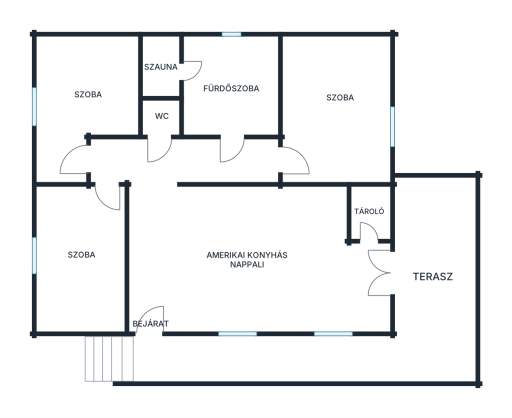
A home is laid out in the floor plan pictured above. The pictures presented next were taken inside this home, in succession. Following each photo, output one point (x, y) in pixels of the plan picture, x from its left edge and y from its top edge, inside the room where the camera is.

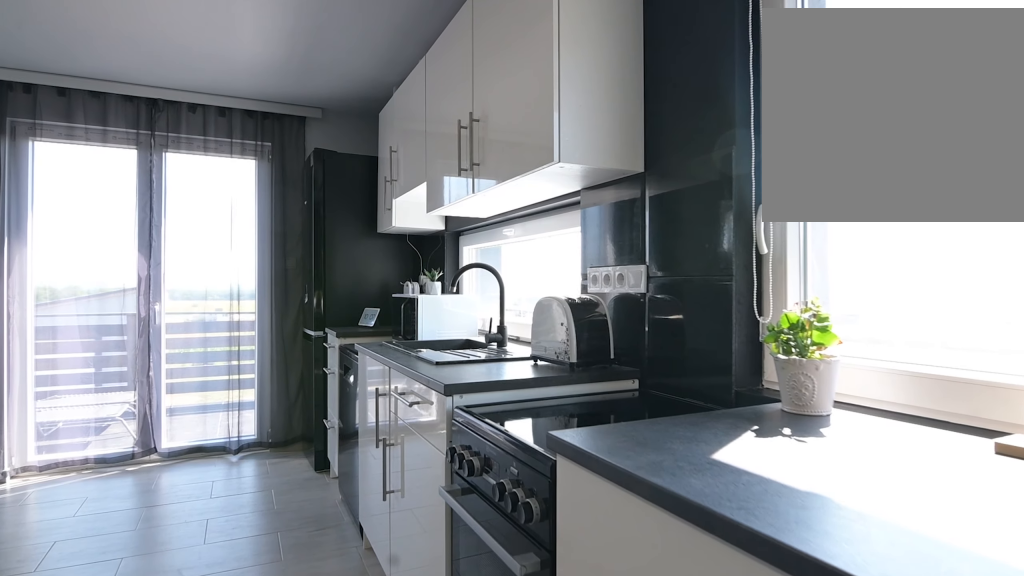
(191, 254)
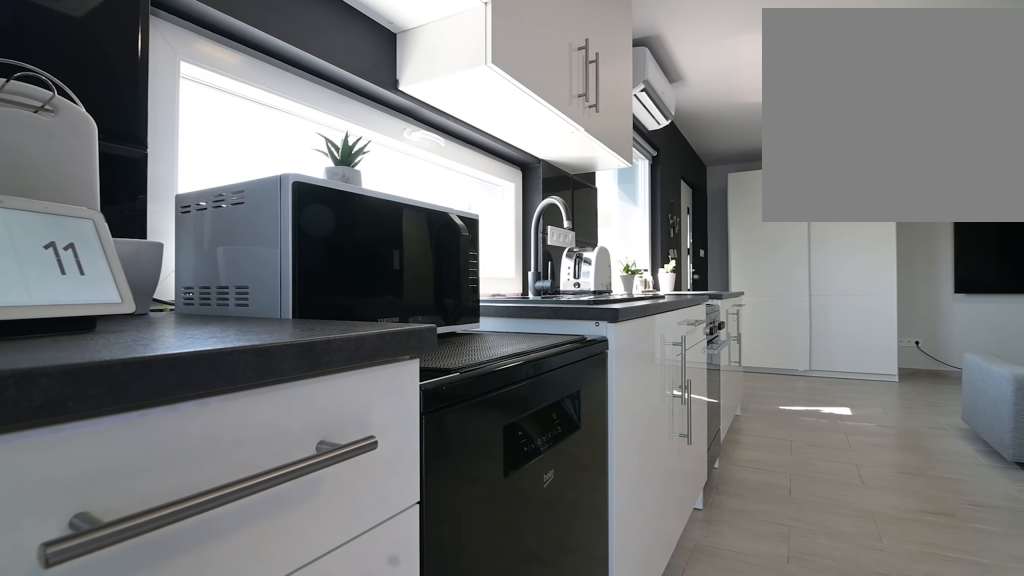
(191, 254)
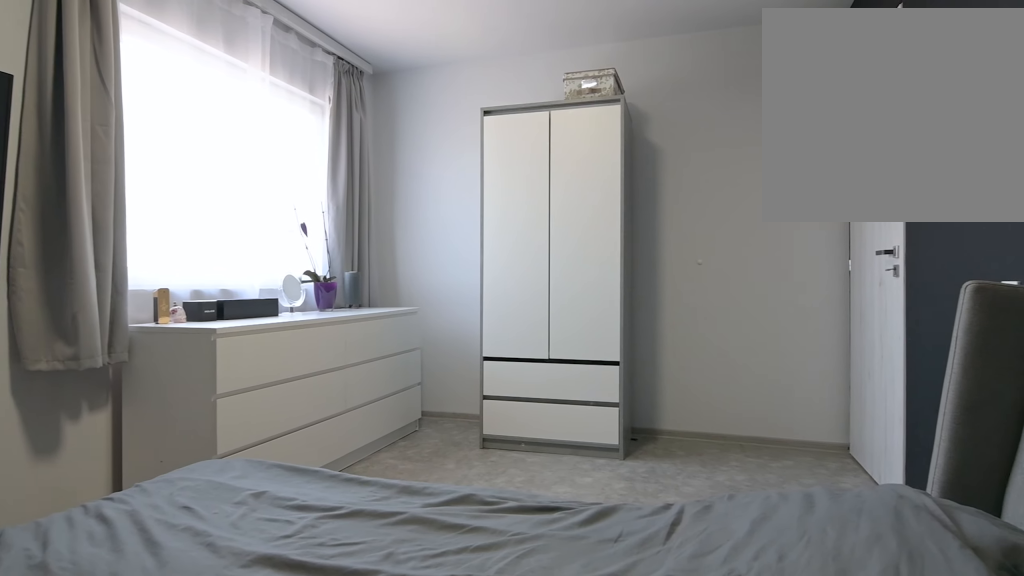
(332, 119)
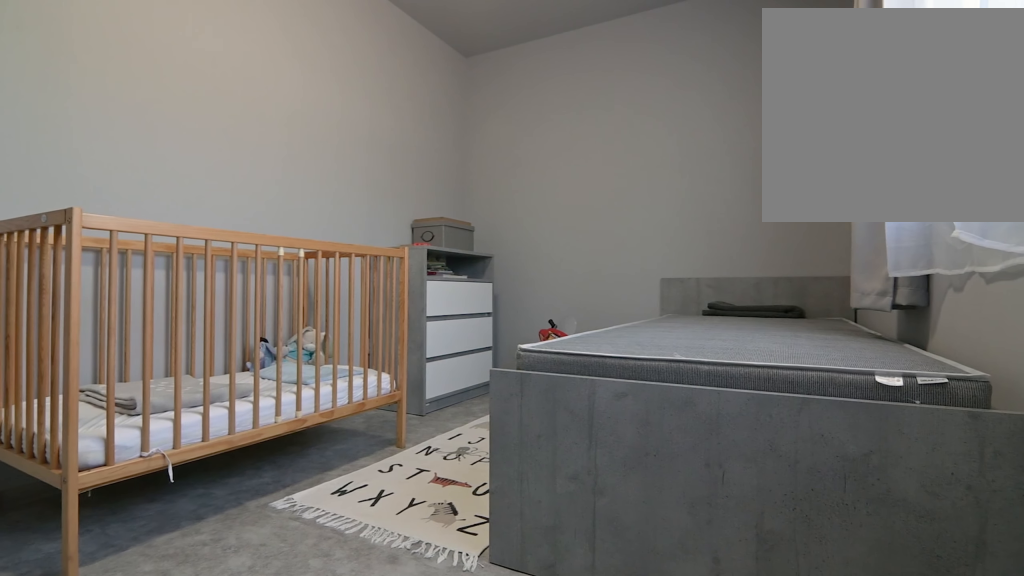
(84, 258)
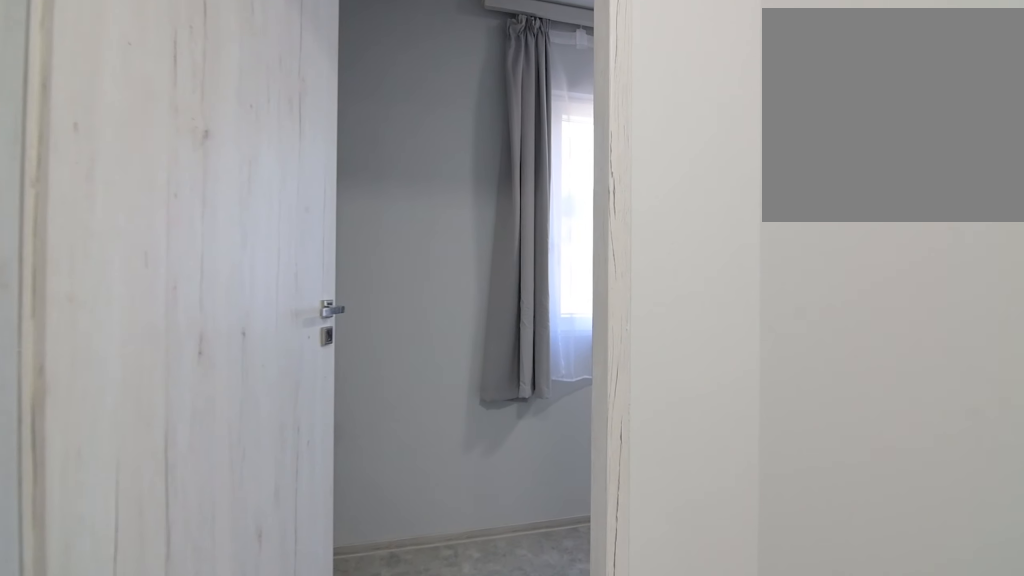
(85, 80)
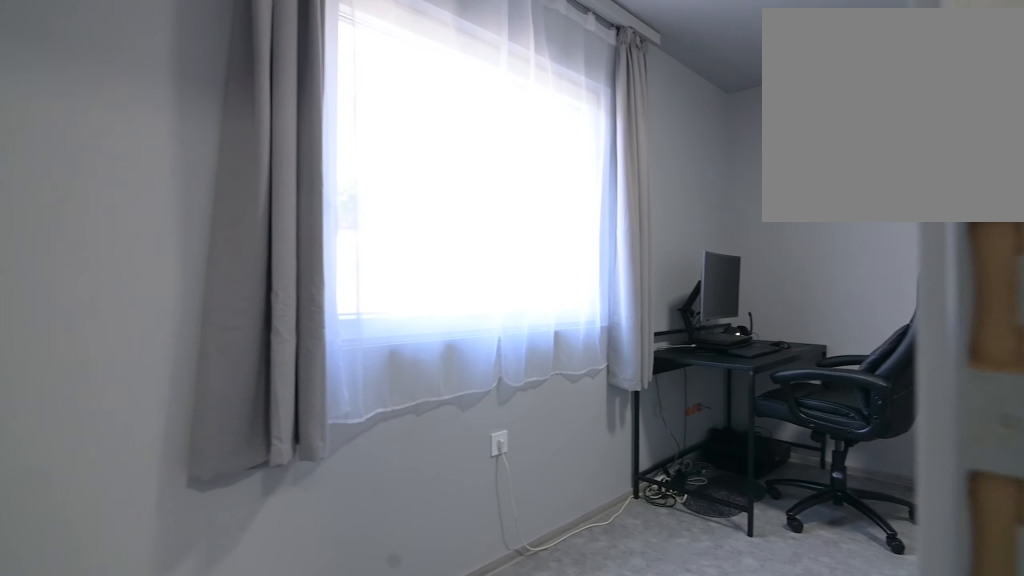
(85, 80)
